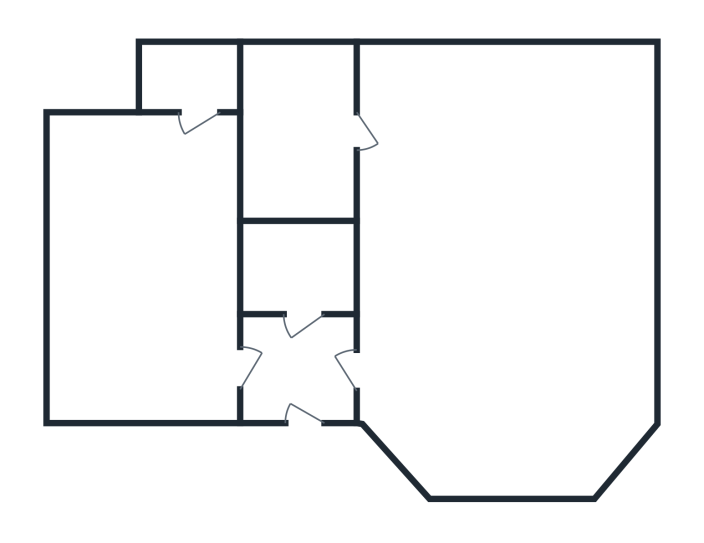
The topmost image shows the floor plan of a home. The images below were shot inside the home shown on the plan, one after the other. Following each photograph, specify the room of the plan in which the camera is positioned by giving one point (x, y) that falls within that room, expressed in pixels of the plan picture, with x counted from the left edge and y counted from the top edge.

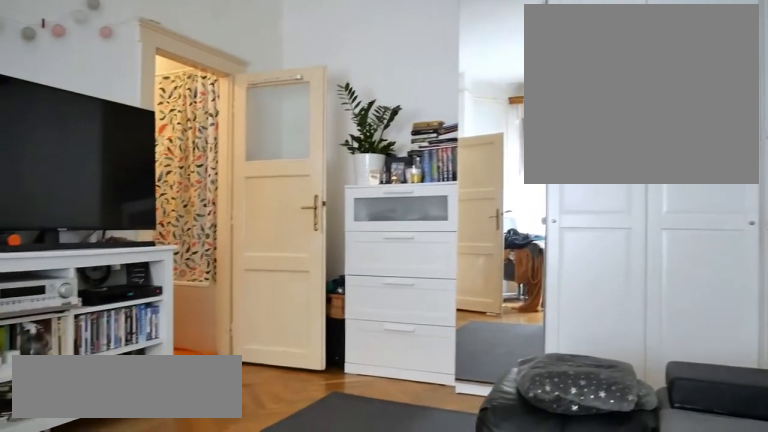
(437, 371)
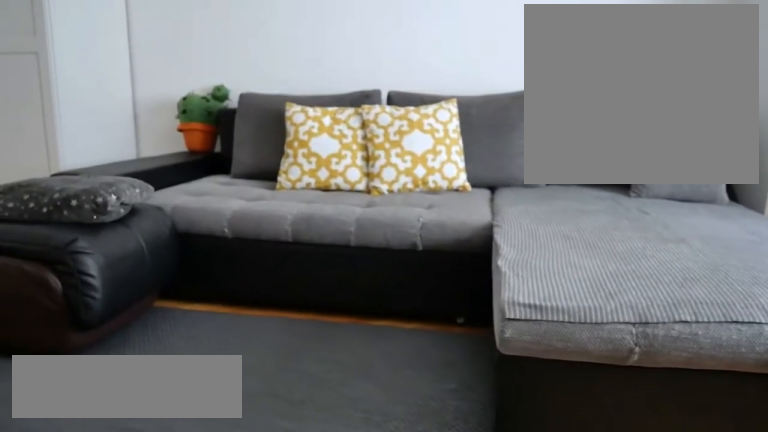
(436, 371)
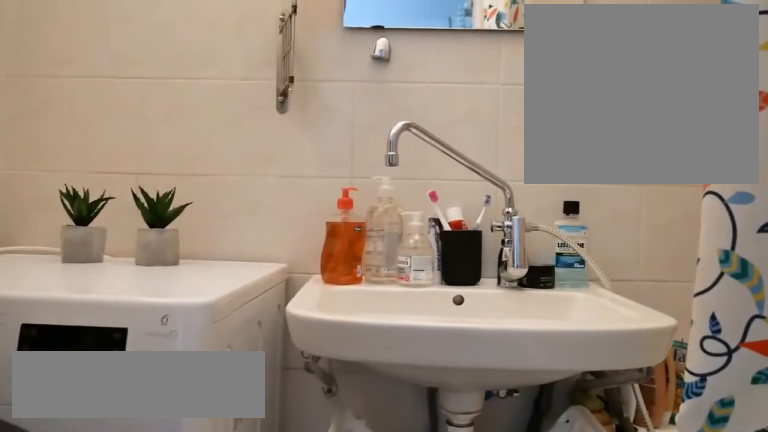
(338, 123)
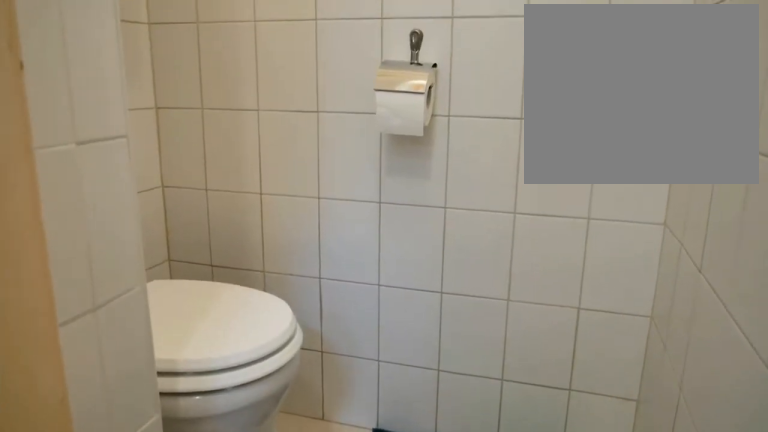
(302, 270)
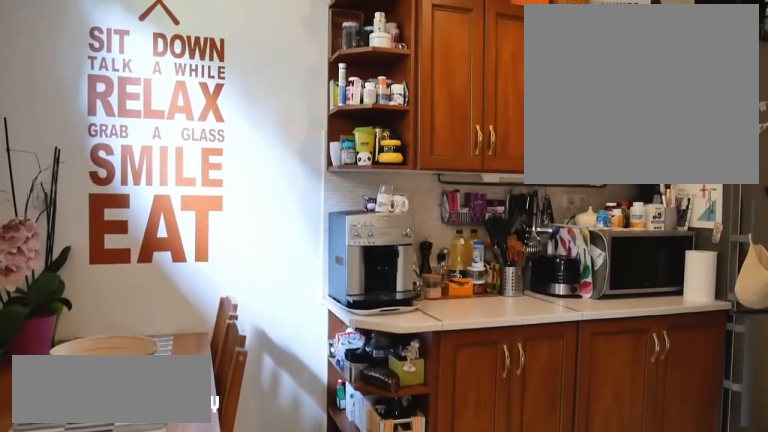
(161, 359)
